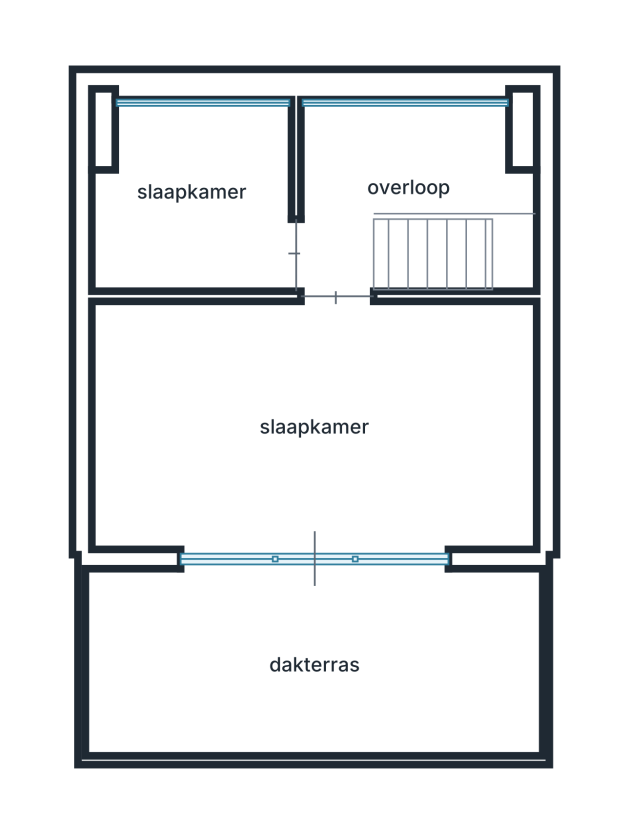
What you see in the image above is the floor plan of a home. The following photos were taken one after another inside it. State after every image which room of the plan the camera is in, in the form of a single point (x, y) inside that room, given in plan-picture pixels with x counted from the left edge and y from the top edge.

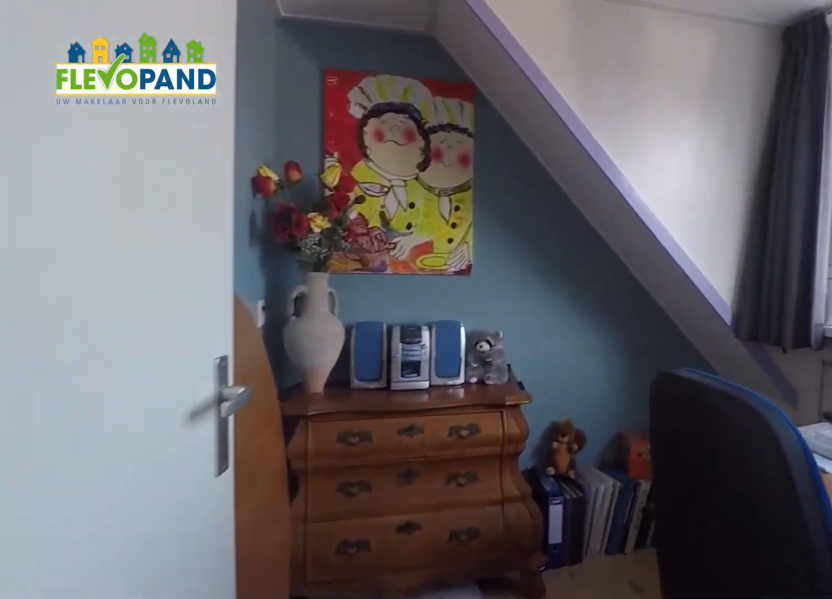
(197, 201)
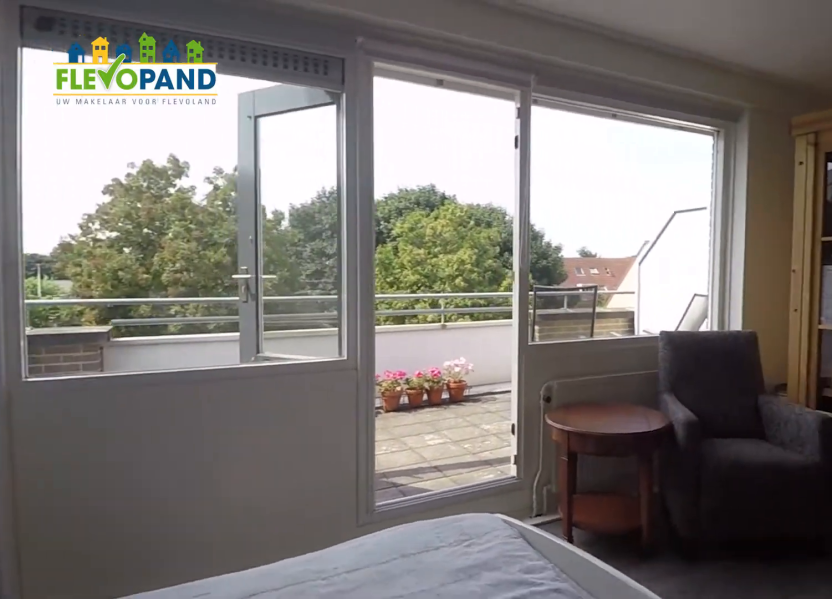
(313, 426)
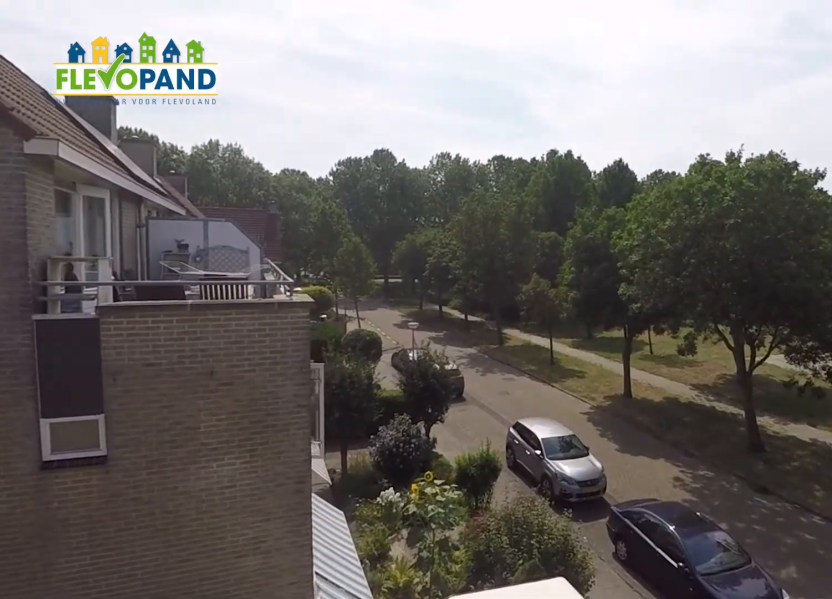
(313, 663)
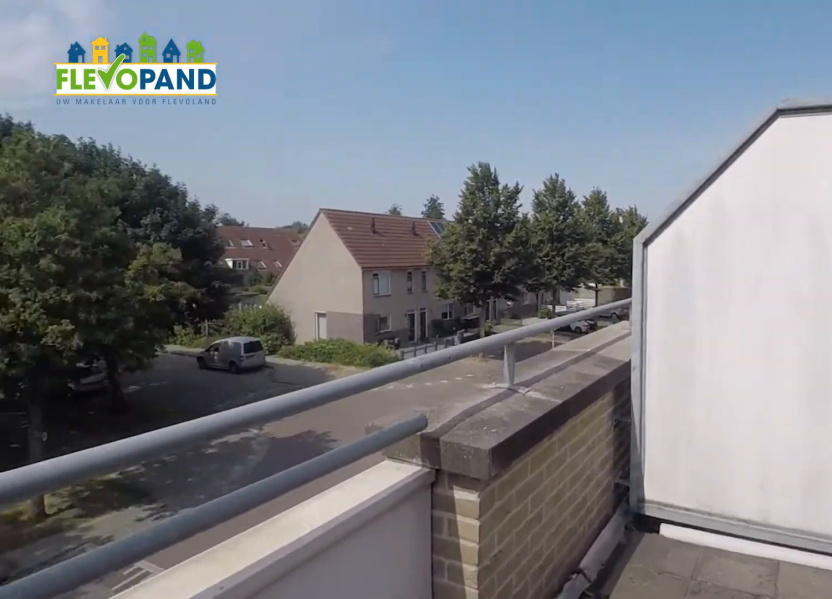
(313, 663)
